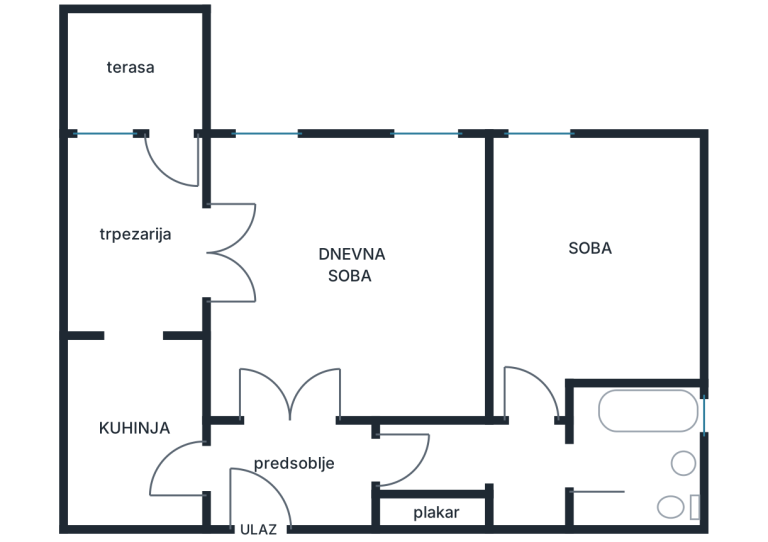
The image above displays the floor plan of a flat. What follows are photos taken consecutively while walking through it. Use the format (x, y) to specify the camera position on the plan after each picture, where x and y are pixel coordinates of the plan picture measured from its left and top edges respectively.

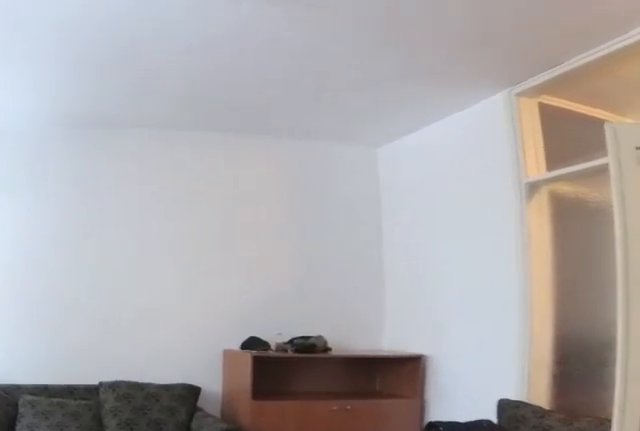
(189, 264)
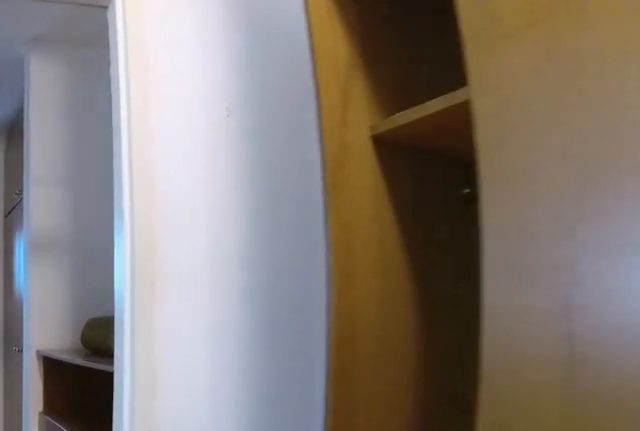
(310, 468)
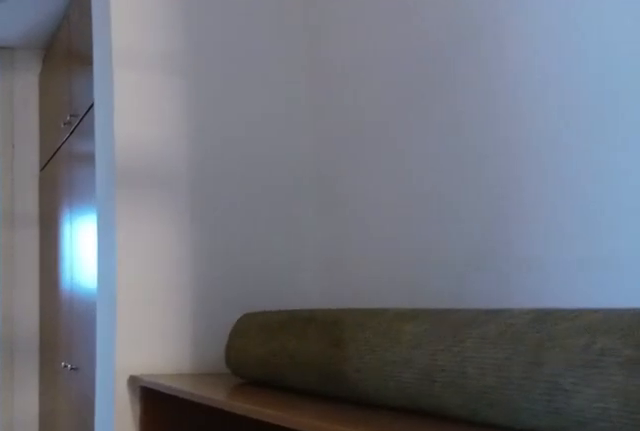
(357, 468)
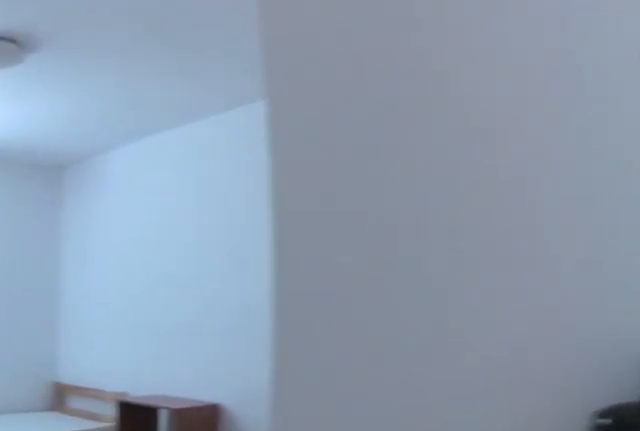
(528, 487)
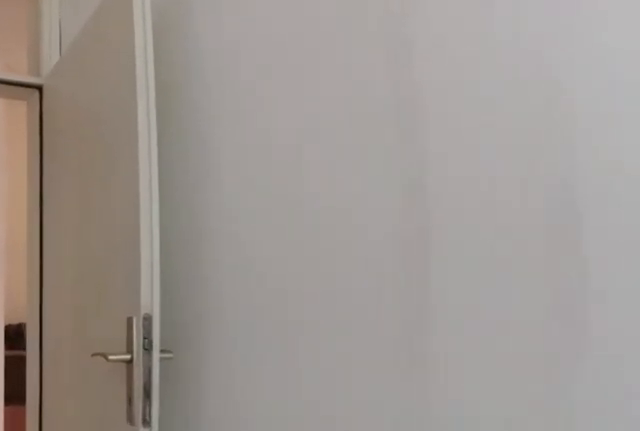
(531, 284)
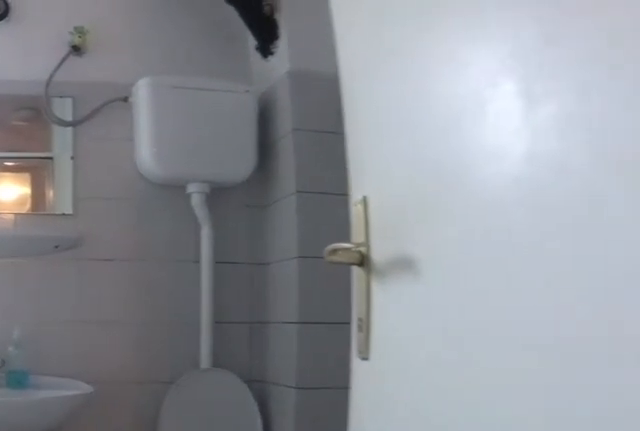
(555, 452)
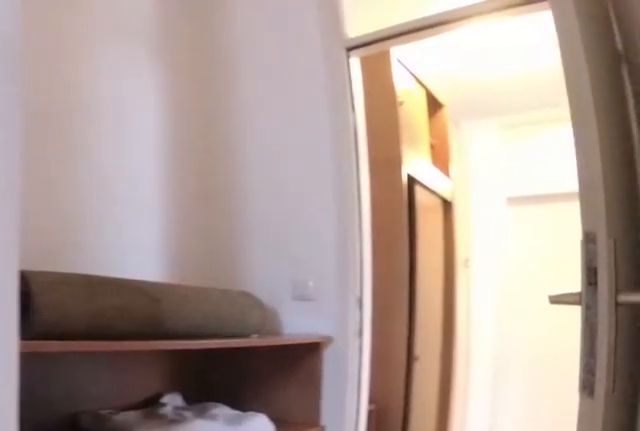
(556, 433)
